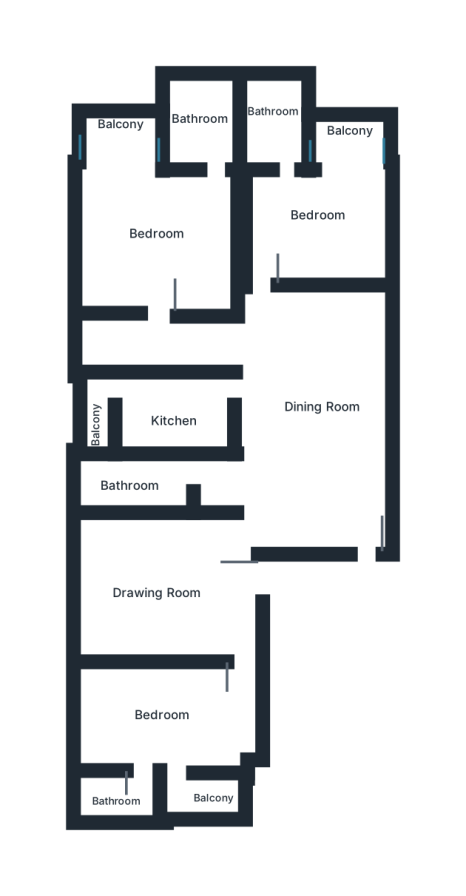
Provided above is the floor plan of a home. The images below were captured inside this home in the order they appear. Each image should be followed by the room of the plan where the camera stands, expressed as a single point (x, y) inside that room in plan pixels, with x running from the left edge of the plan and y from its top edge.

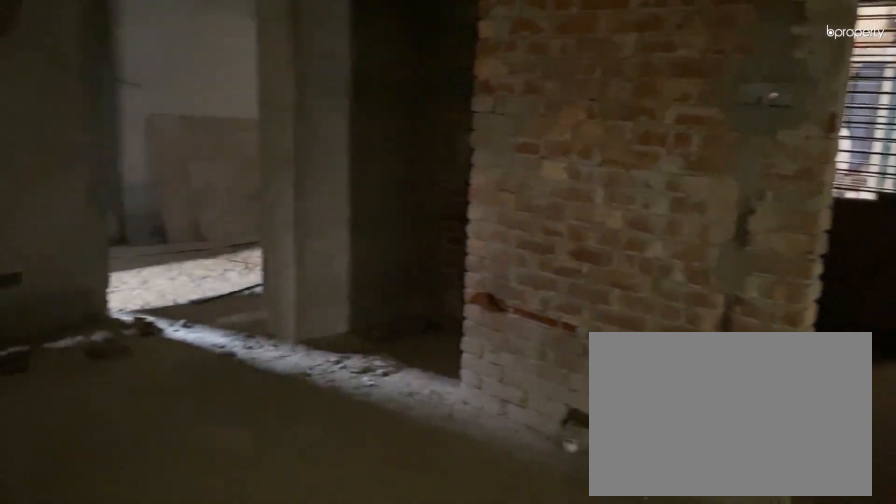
(321, 406)
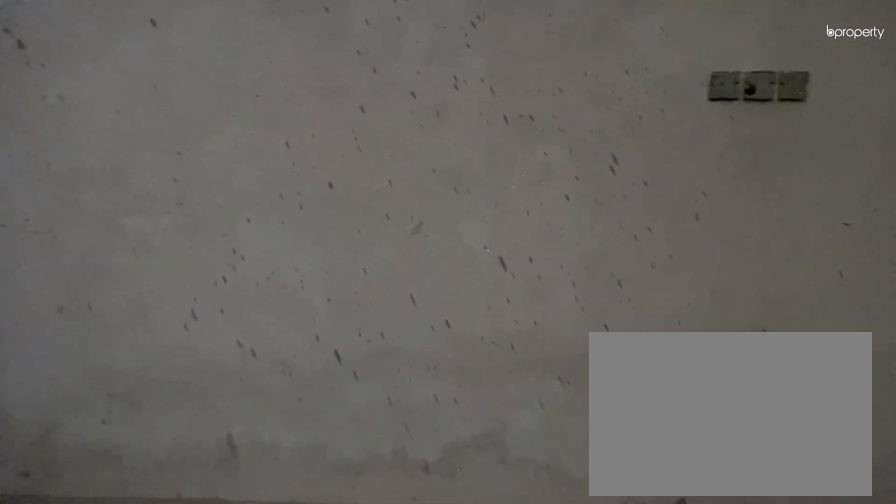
(151, 587)
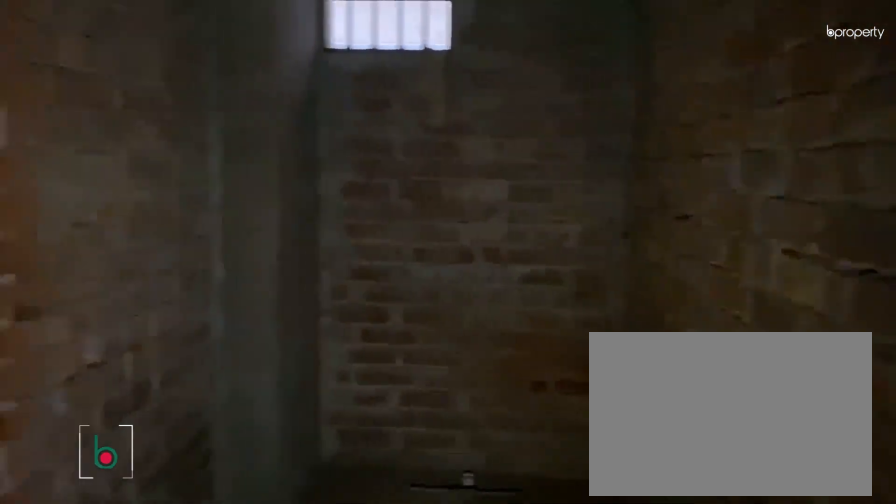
(133, 482)
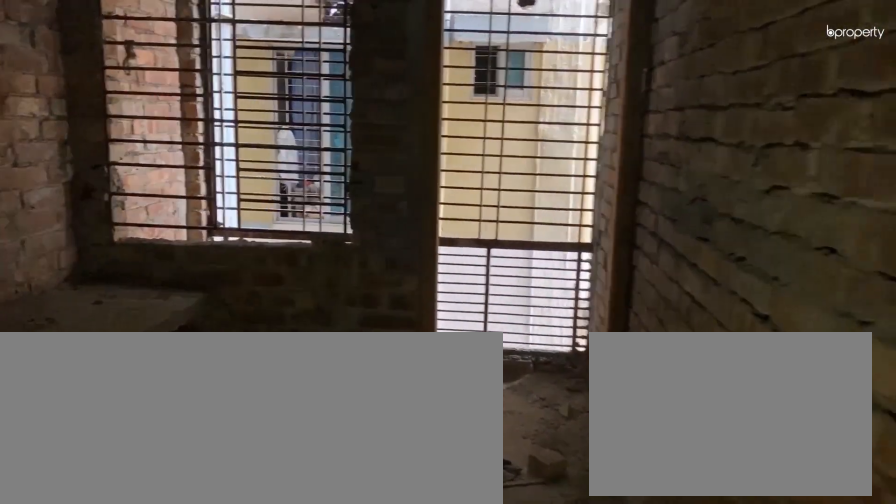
(180, 417)
